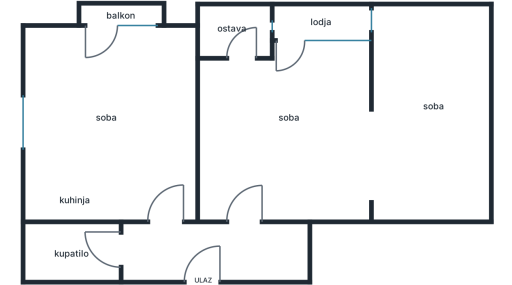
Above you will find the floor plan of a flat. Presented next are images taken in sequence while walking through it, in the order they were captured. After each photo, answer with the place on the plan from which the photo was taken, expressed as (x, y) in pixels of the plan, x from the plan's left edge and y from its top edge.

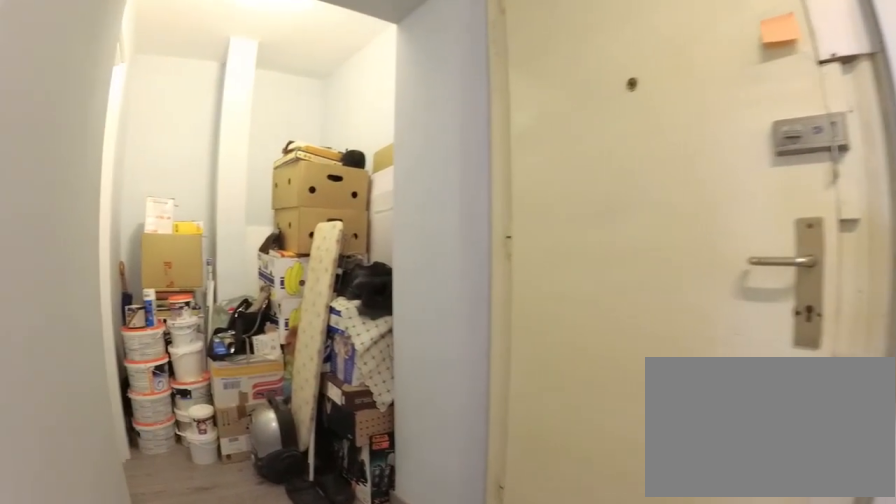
(181, 246)
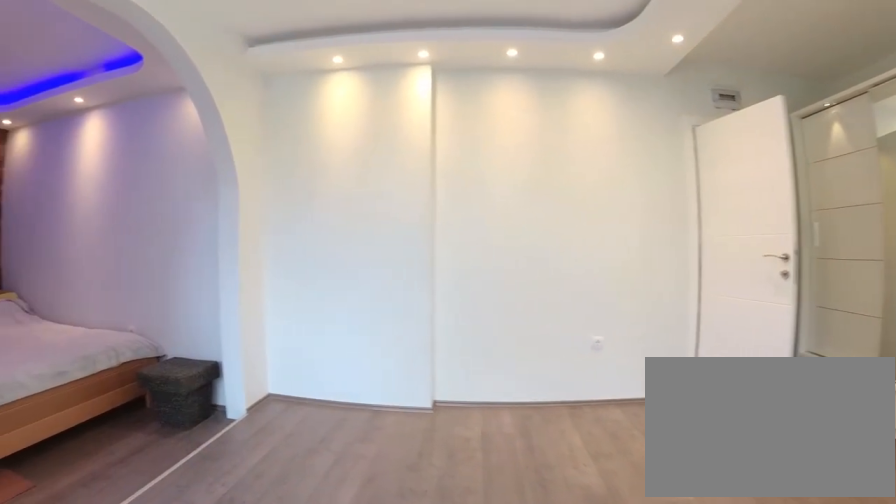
(292, 75)
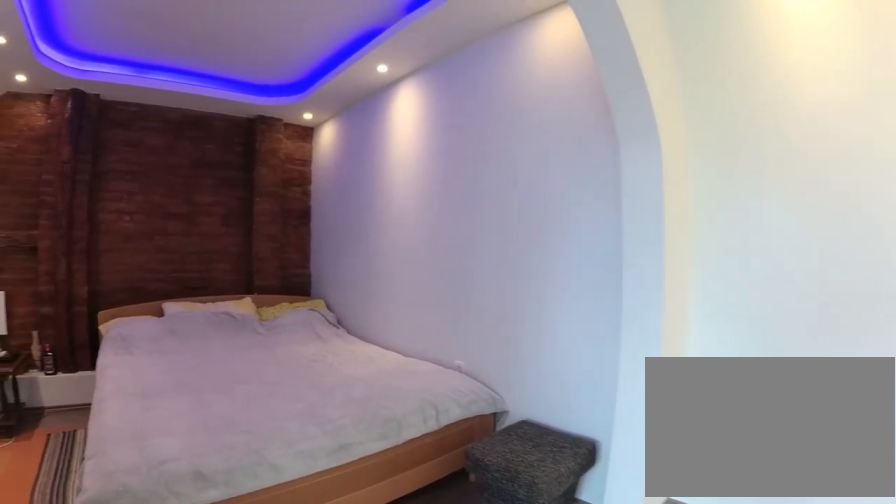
(319, 110)
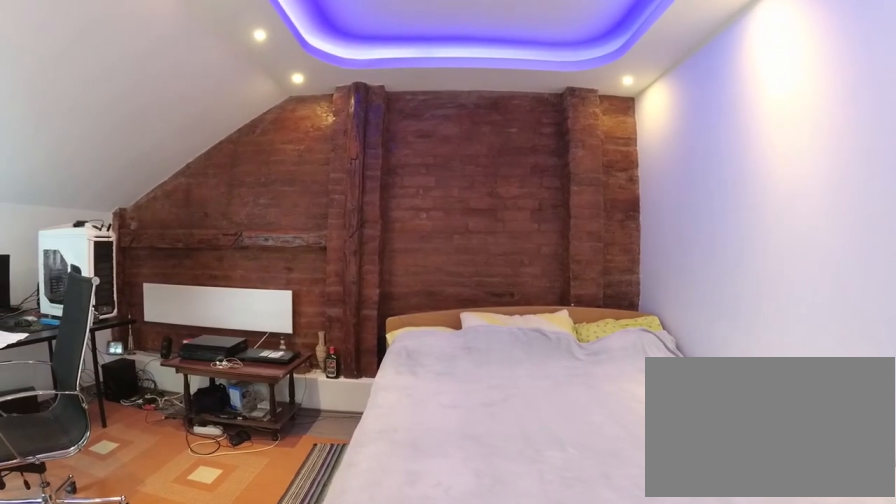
(352, 130)
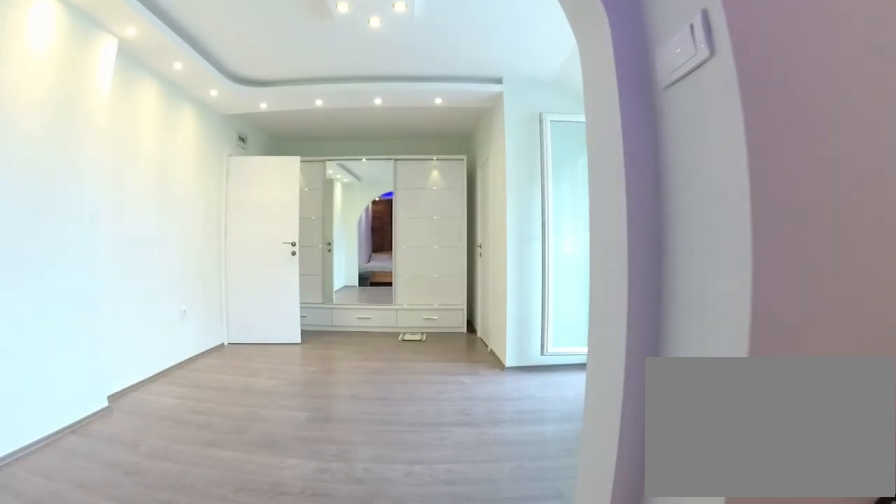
(413, 119)
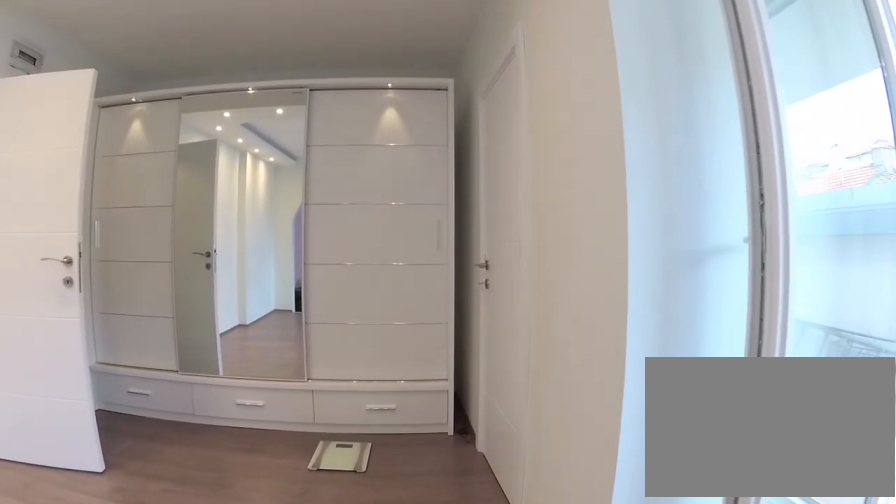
(317, 102)
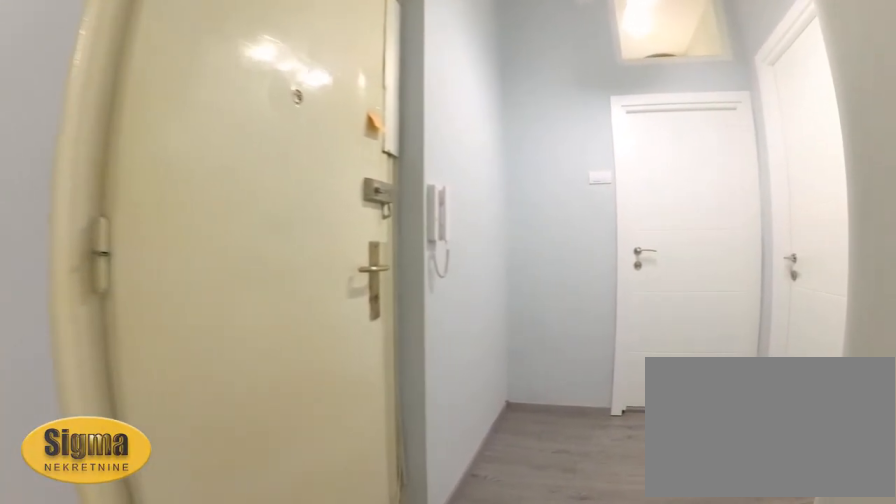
(245, 243)
